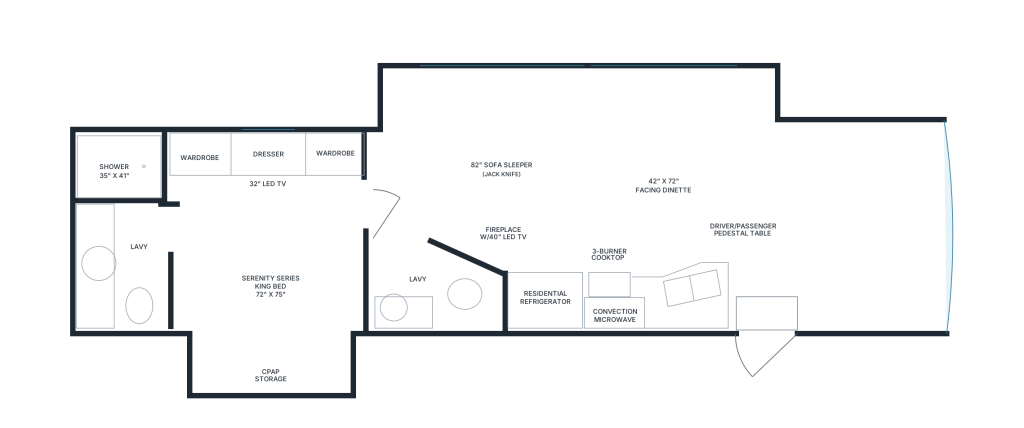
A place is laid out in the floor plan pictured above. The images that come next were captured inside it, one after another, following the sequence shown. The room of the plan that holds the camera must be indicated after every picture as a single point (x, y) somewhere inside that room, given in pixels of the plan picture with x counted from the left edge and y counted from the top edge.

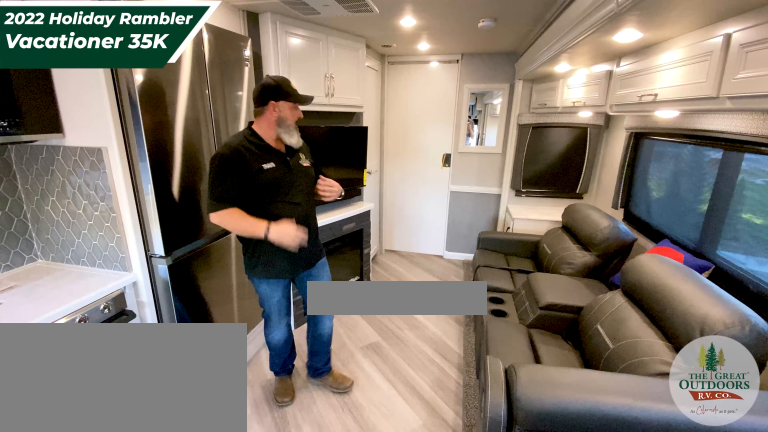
(575, 196)
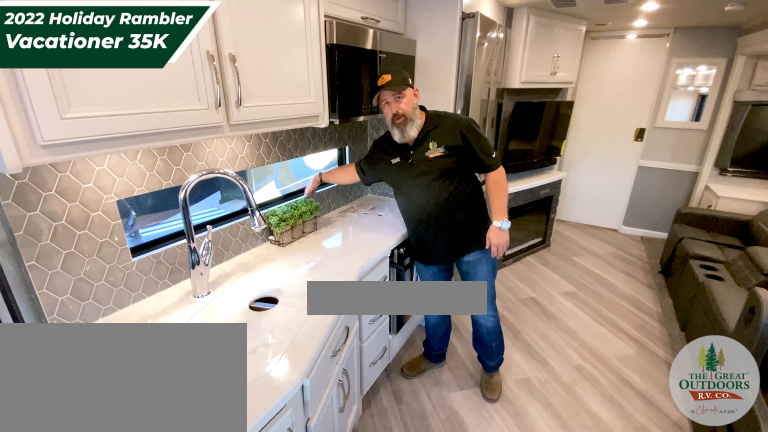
(575, 196)
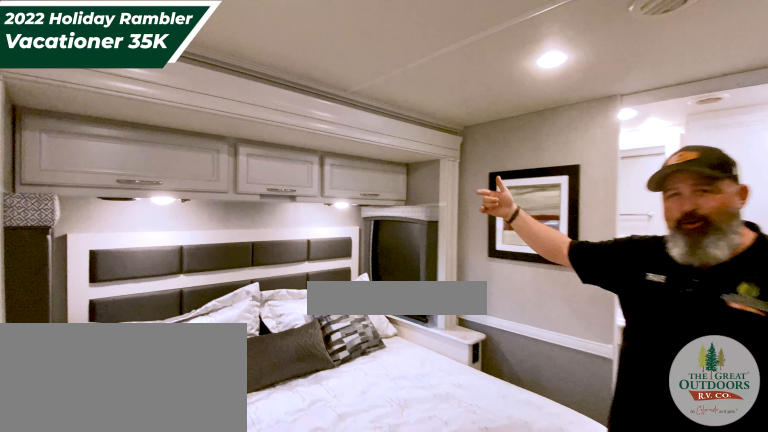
(267, 259)
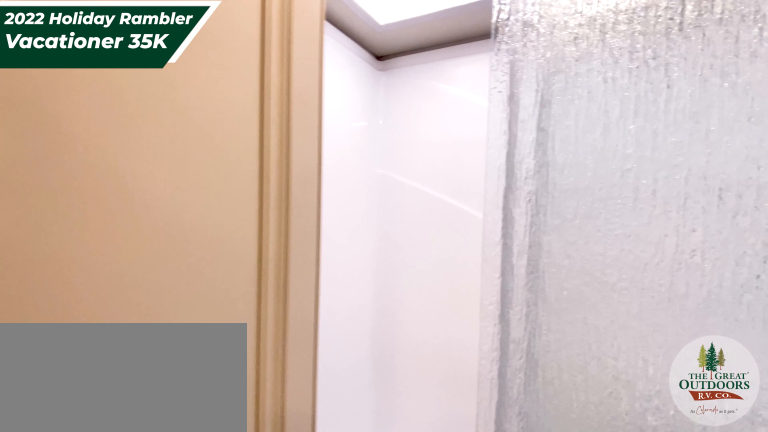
(122, 219)
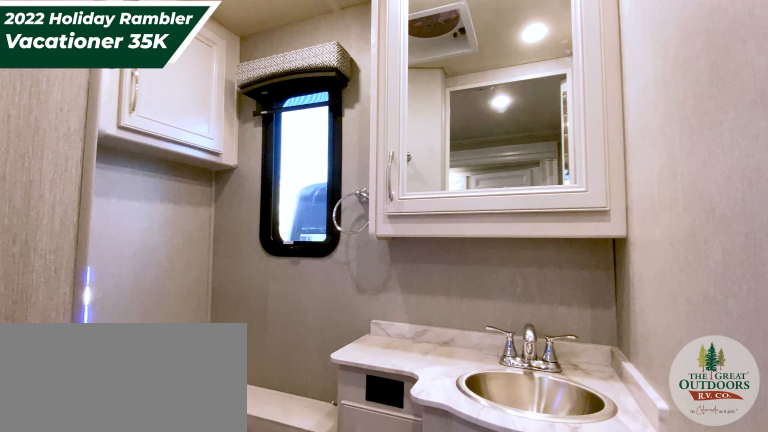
(428, 286)
